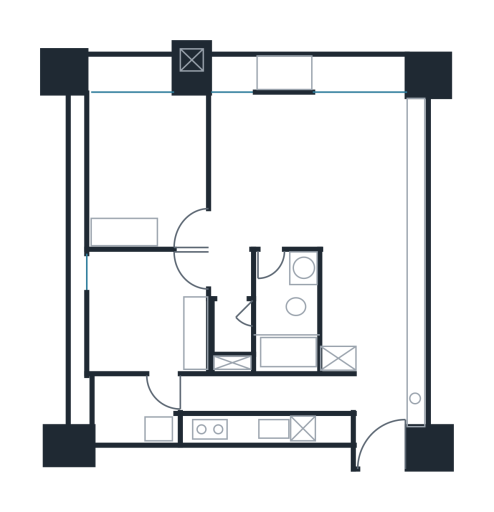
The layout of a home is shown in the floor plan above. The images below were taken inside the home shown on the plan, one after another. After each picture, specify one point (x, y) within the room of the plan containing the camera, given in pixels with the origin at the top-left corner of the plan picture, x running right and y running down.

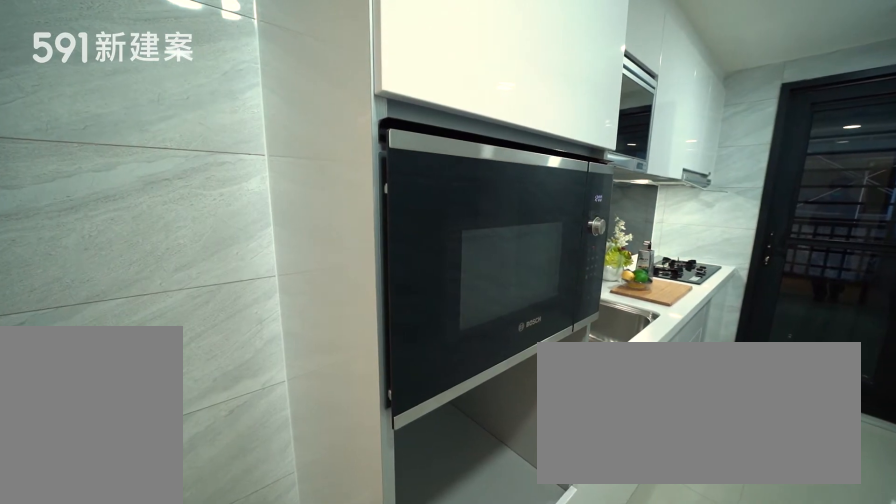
(262, 405)
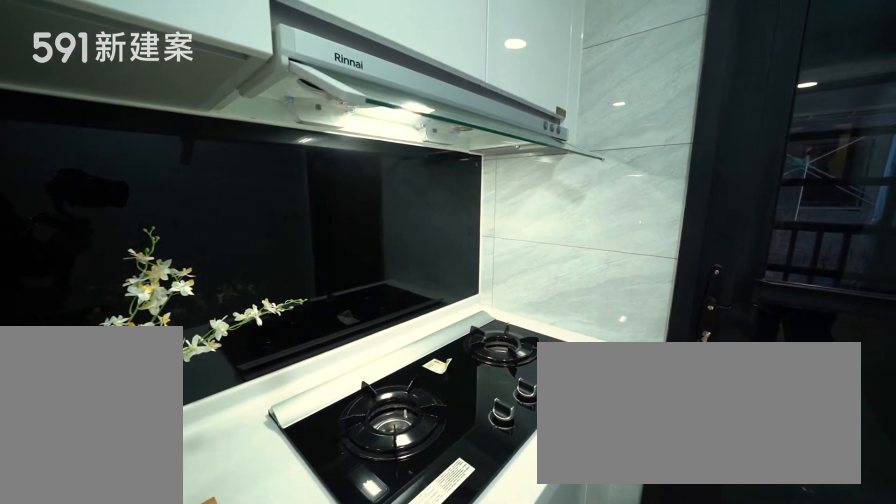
(262, 405)
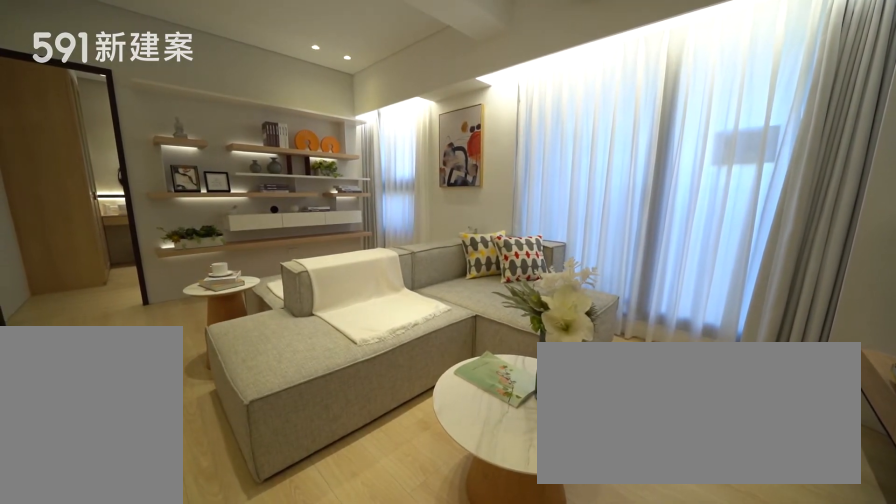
(358, 149)
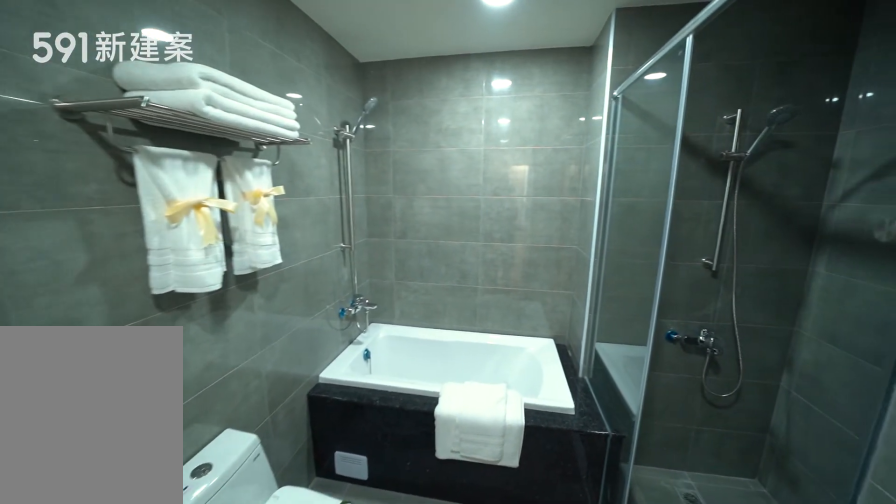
(283, 312)
